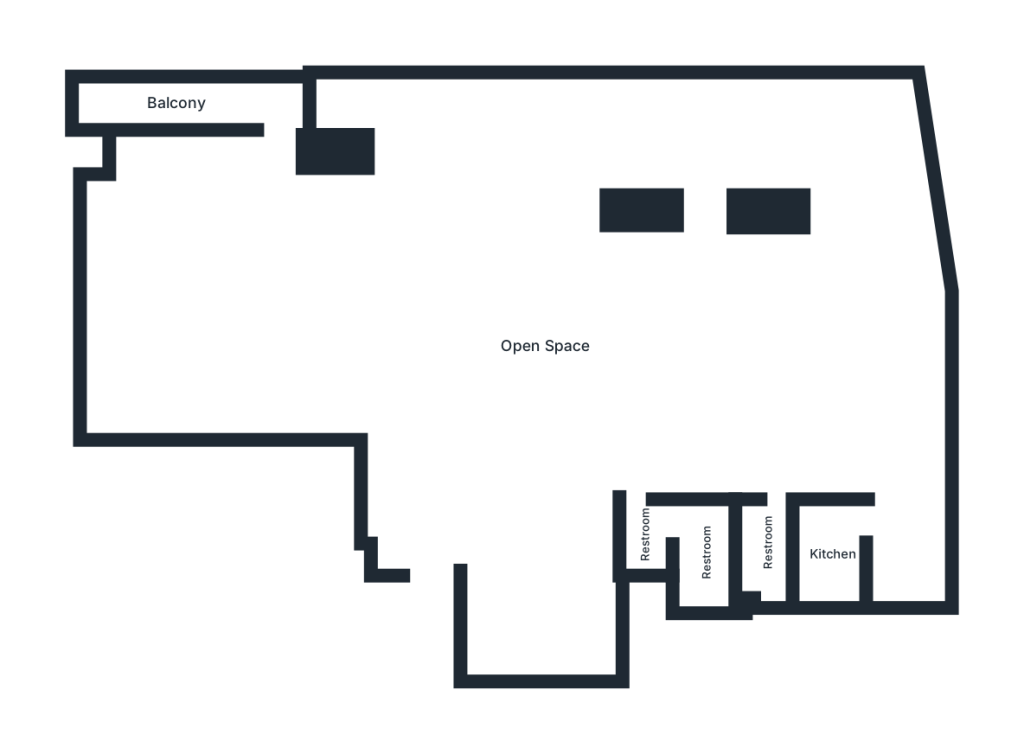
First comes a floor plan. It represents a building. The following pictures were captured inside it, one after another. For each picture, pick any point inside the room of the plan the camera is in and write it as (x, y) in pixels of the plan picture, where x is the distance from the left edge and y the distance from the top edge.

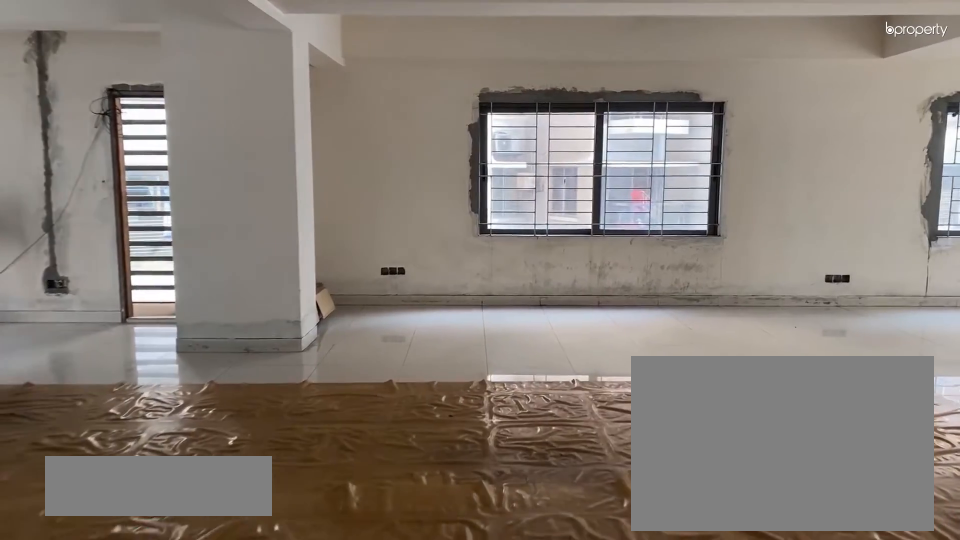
(553, 318)
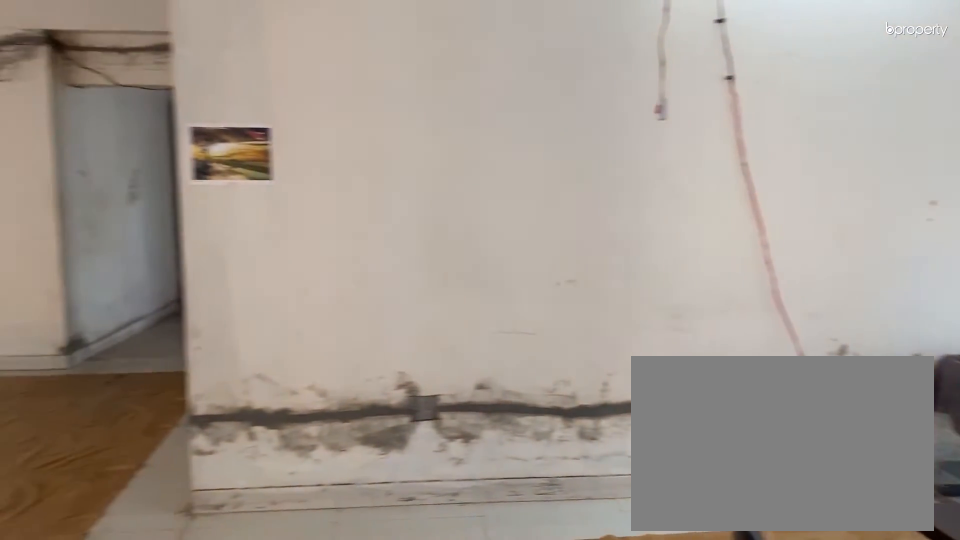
(553, 318)
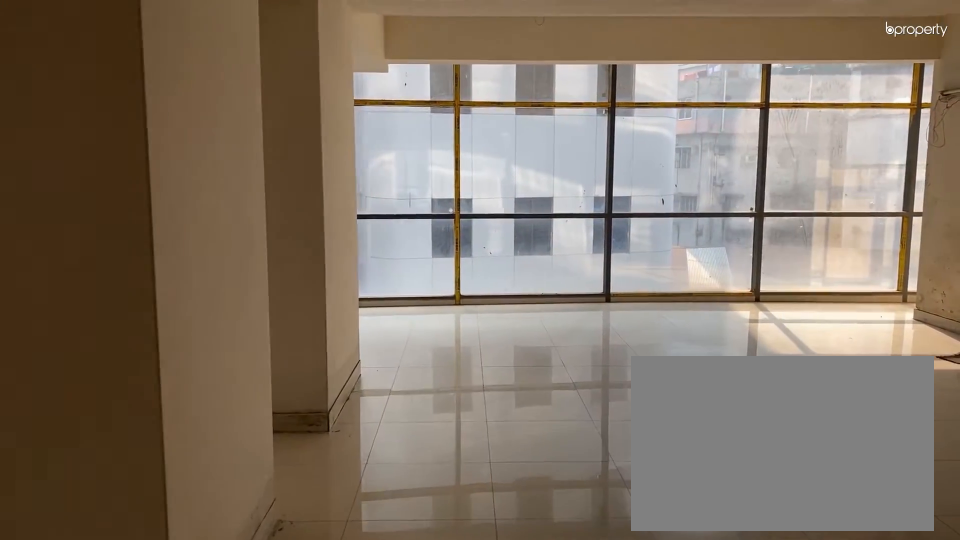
(780, 328)
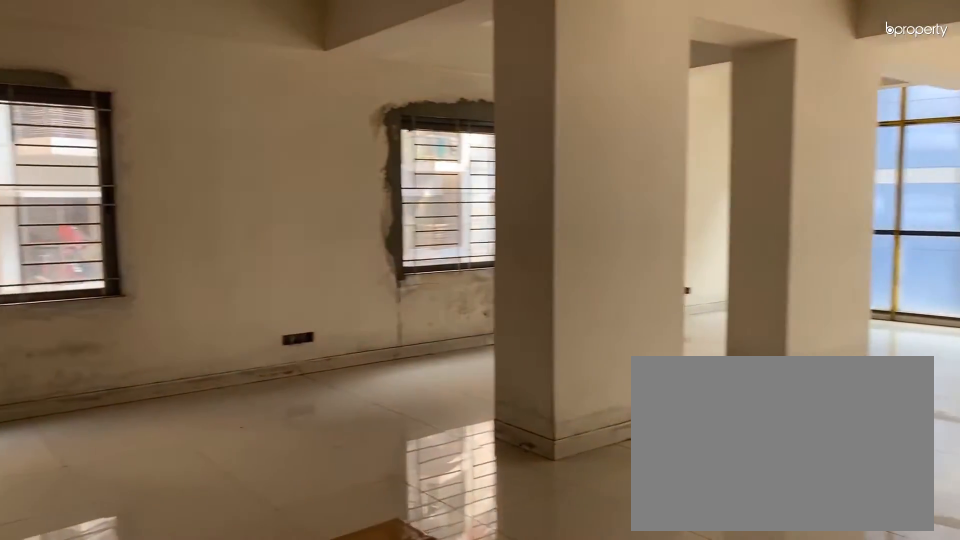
(780, 329)
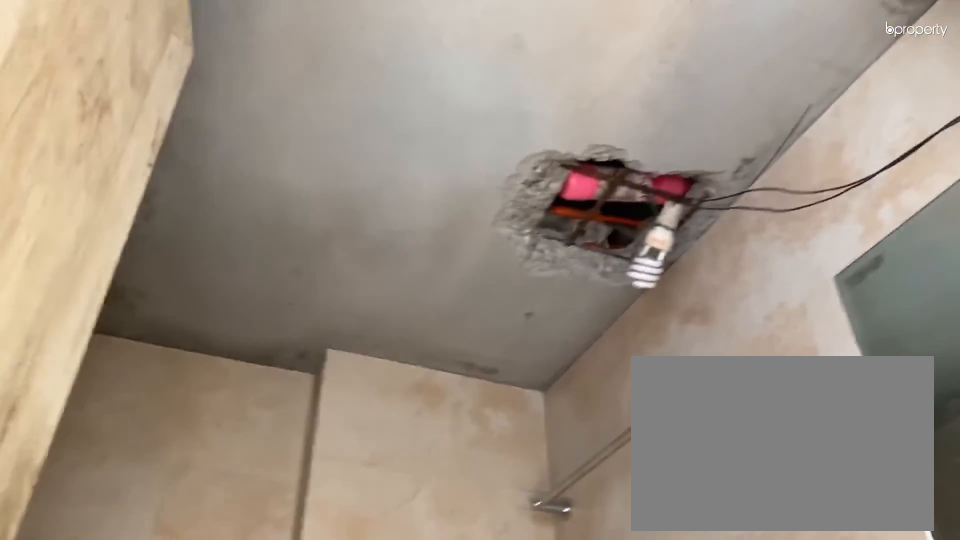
(766, 547)
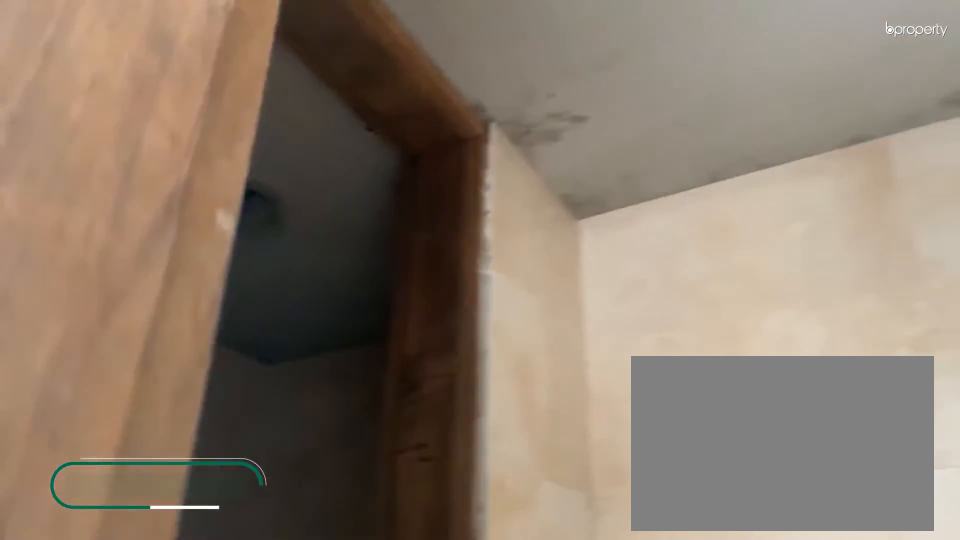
(651, 536)
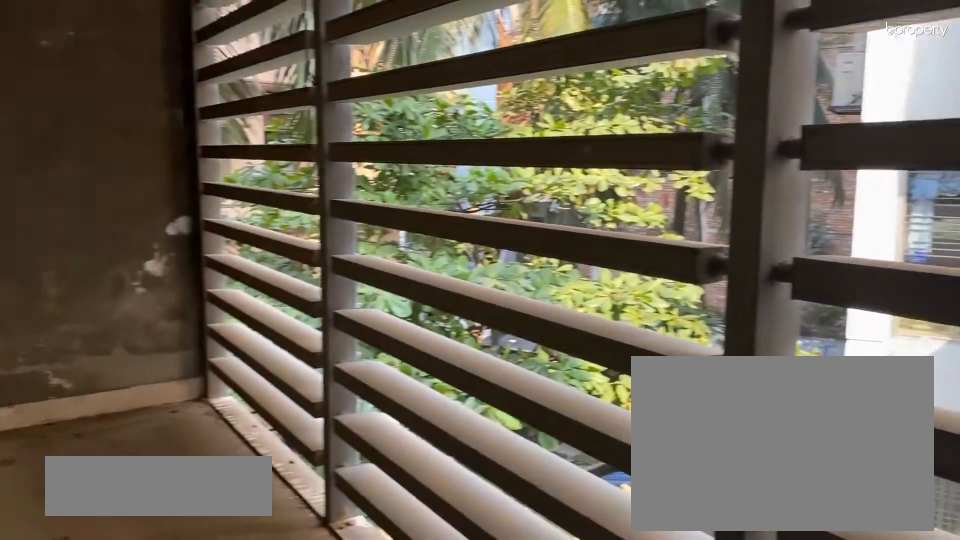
(189, 108)
